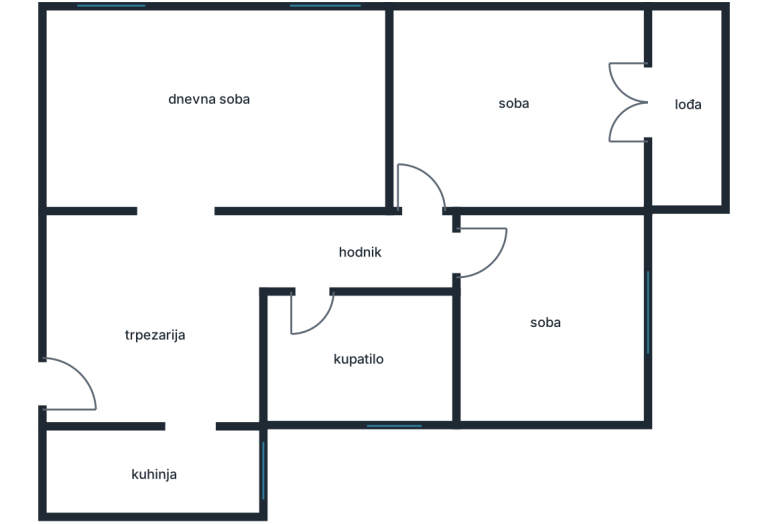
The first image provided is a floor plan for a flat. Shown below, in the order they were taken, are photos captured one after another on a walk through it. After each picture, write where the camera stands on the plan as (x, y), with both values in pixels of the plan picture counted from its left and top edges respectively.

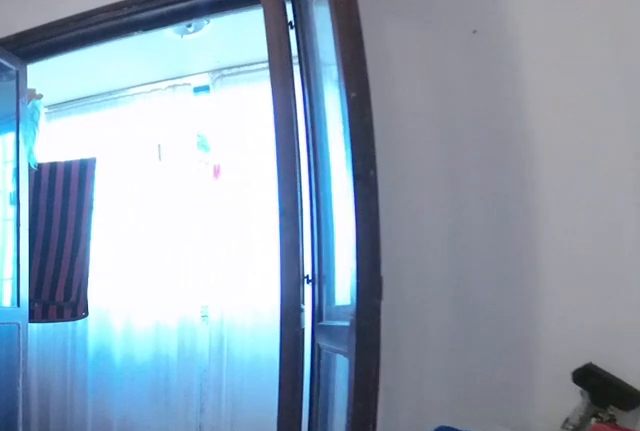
(491, 172)
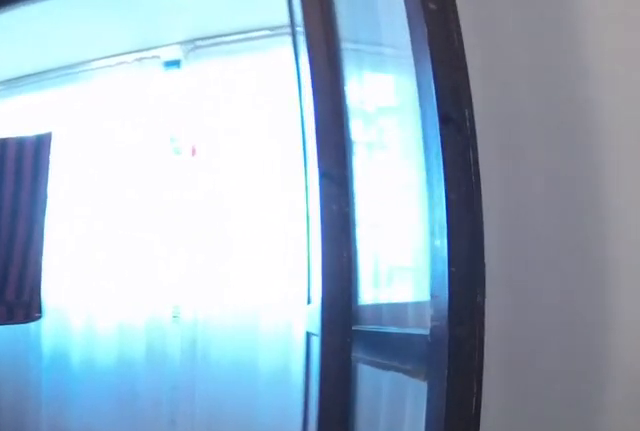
(517, 158)
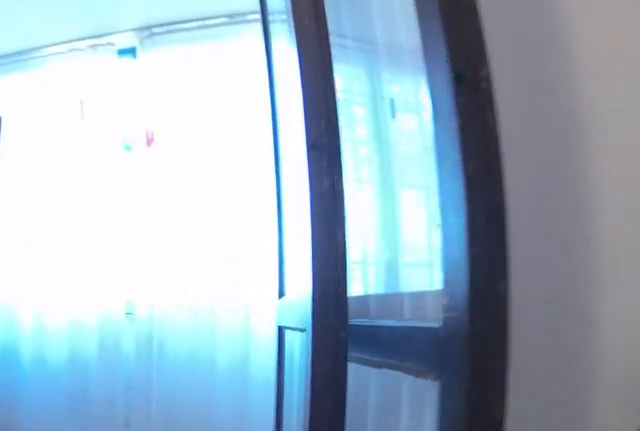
(527, 153)
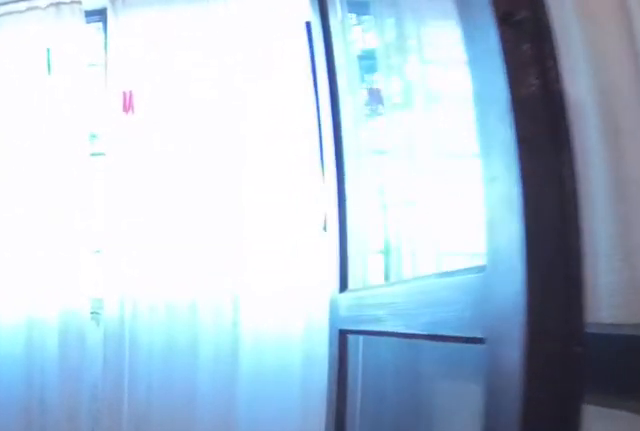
(554, 139)
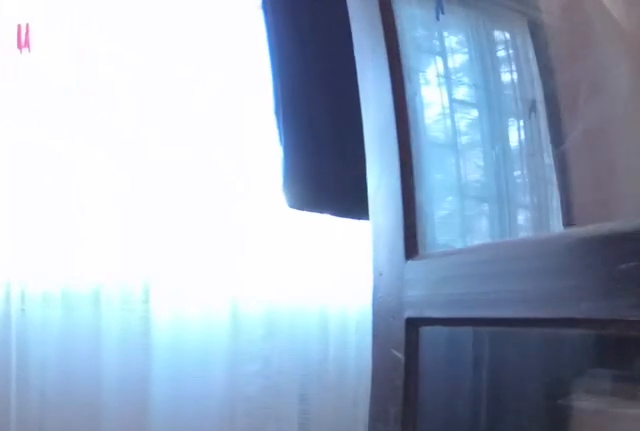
(583, 124)
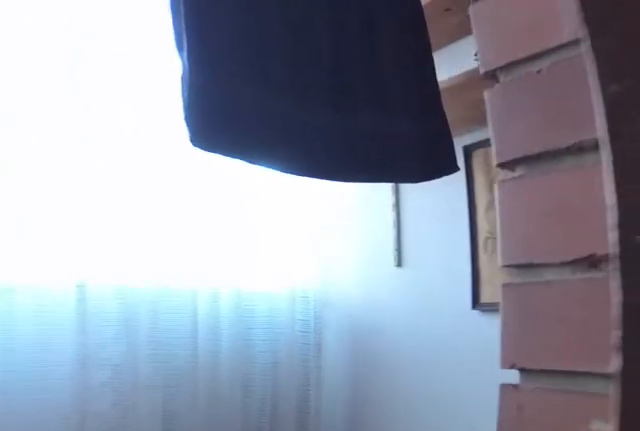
(626, 107)
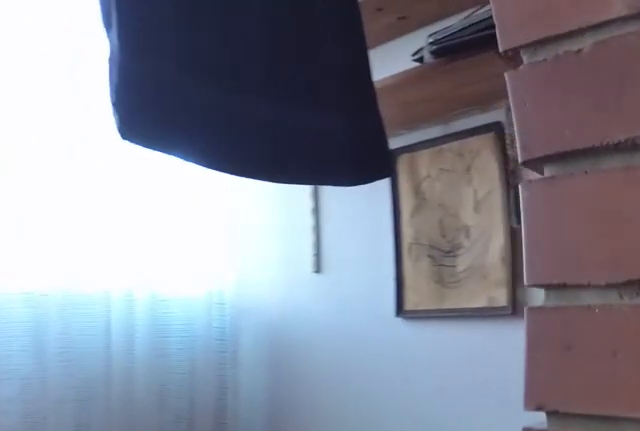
(639, 109)
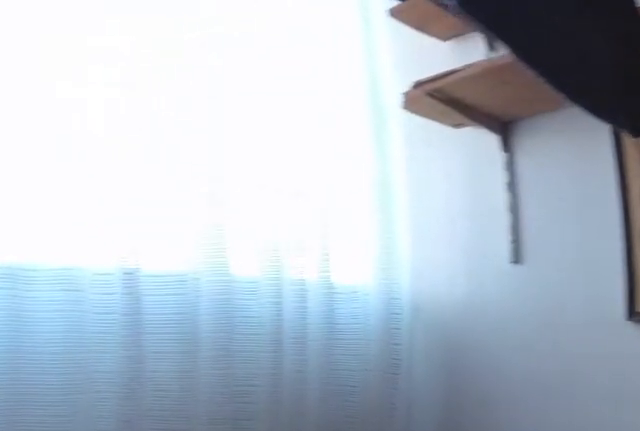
(642, 141)
